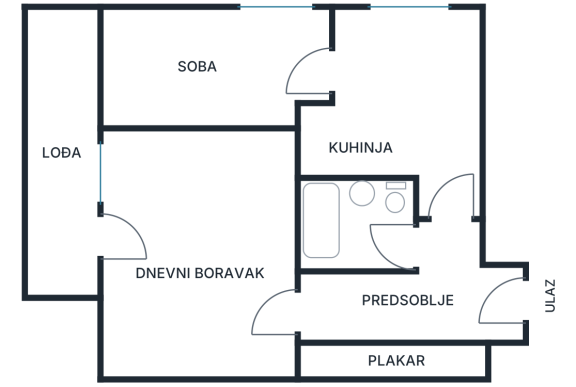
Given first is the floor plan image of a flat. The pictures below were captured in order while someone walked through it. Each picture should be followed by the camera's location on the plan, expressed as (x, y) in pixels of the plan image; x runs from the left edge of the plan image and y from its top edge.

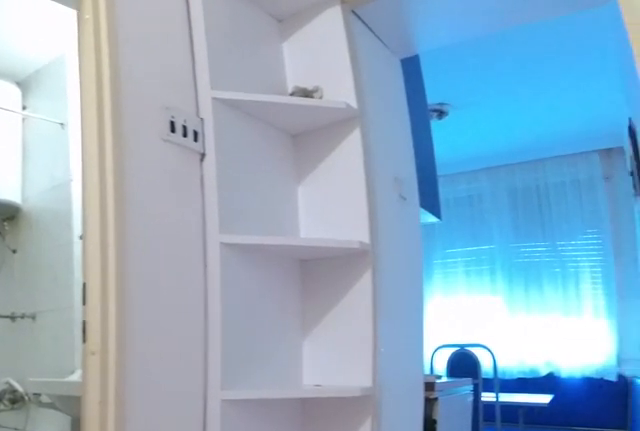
(457, 318)
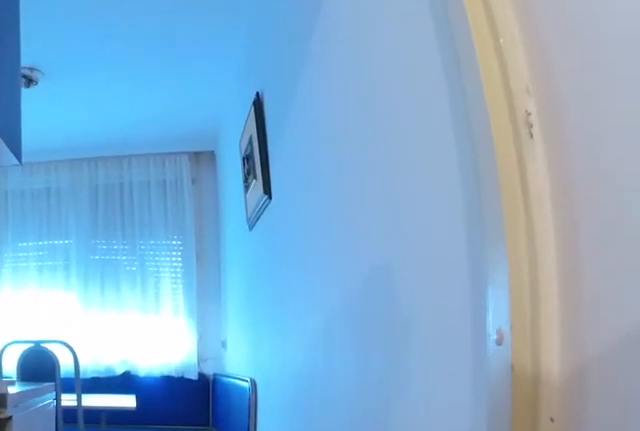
(443, 257)
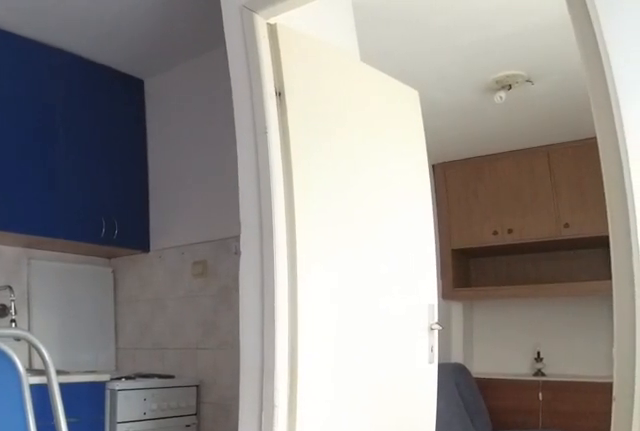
(449, 33)
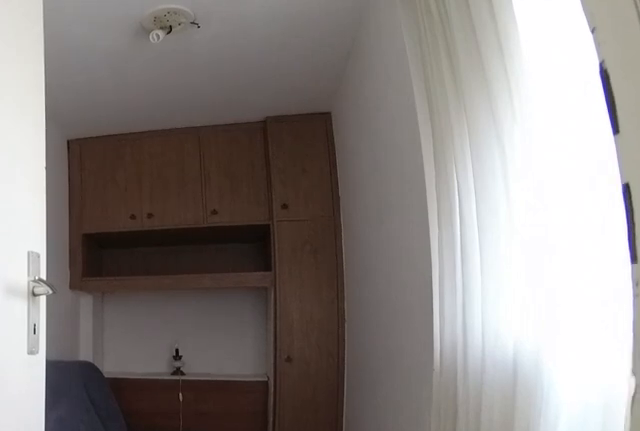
(385, 65)
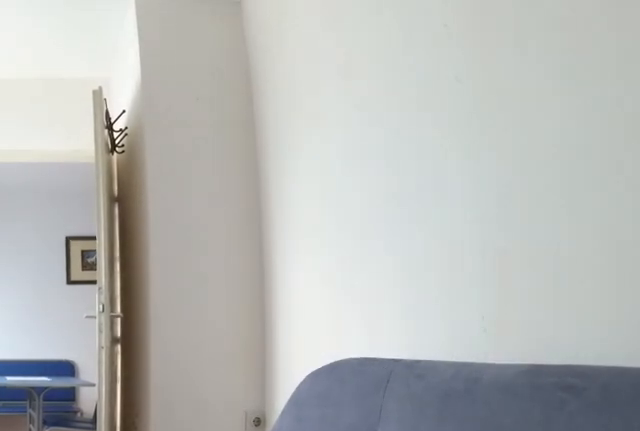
(124, 78)
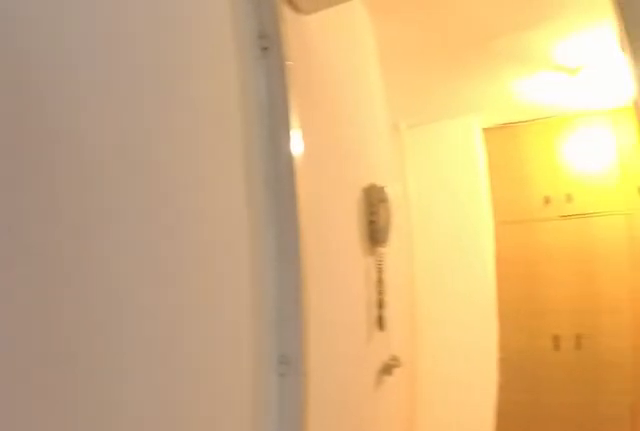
(436, 150)
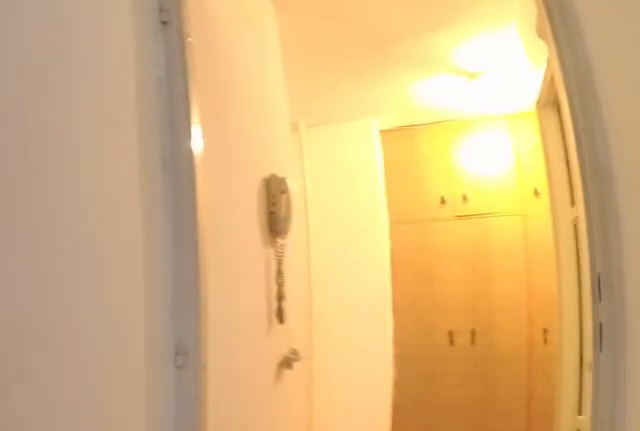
(437, 156)
